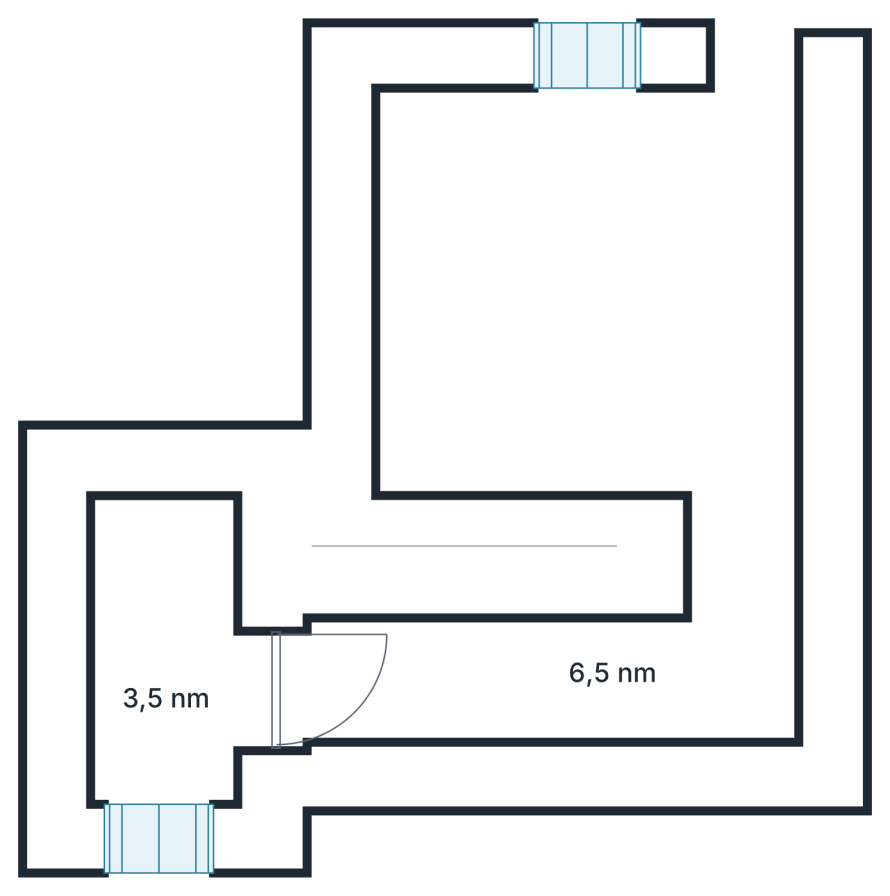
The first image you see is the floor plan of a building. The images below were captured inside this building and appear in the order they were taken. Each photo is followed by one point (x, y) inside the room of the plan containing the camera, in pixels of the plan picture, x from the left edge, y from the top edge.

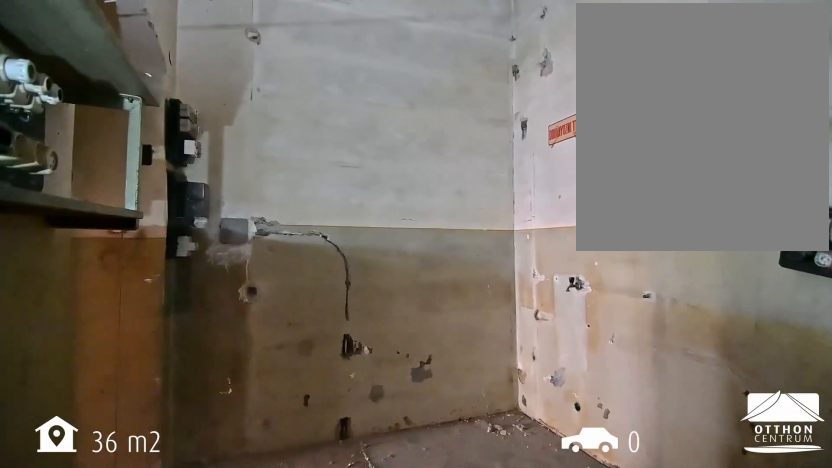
(553, 677)
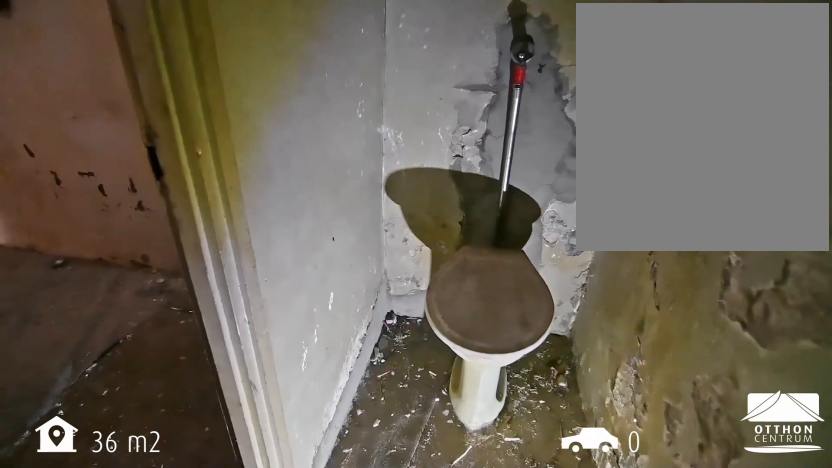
(166, 654)
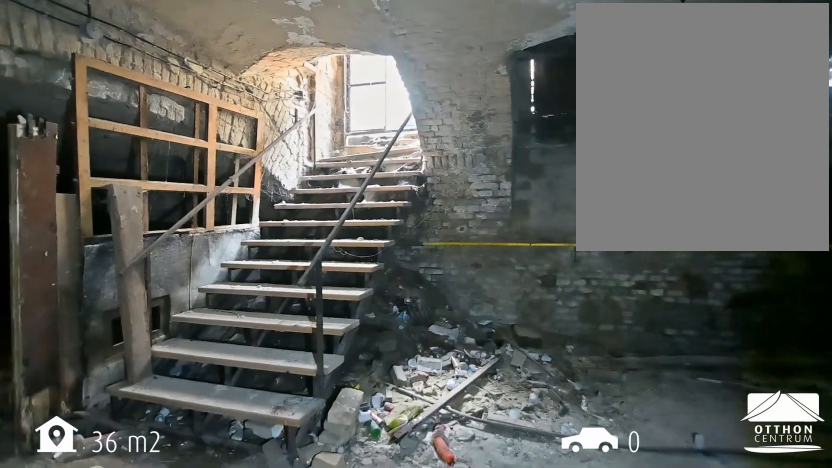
(594, 277)
